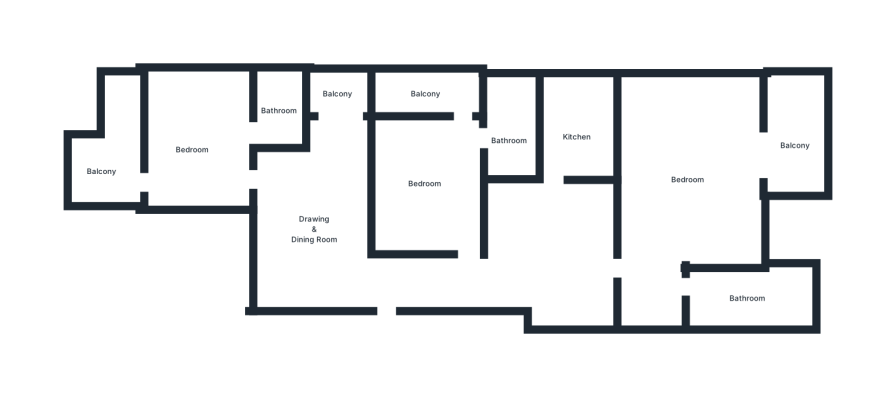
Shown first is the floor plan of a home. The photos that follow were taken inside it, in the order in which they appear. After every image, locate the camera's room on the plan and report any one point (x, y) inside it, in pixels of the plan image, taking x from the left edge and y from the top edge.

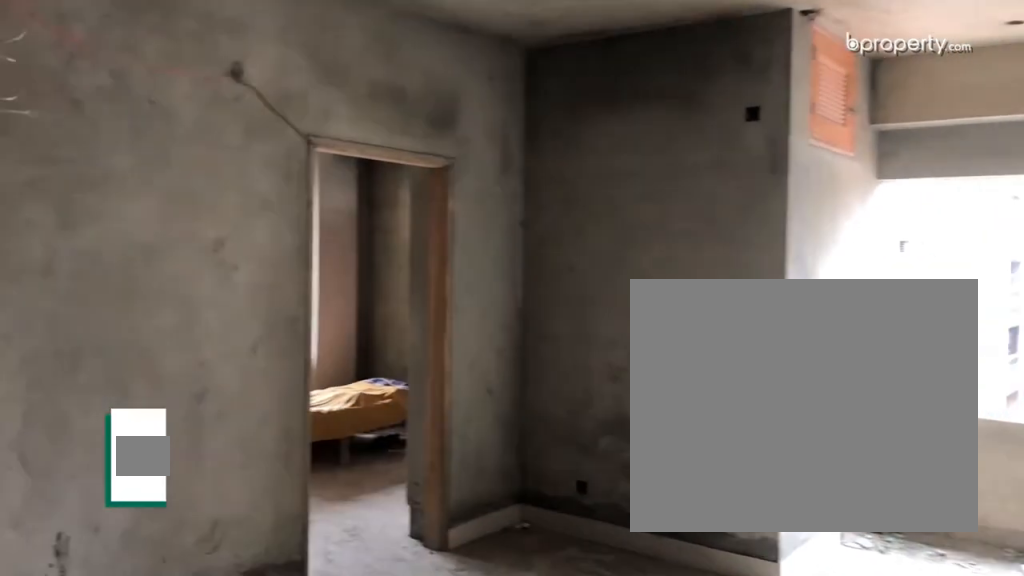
(331, 233)
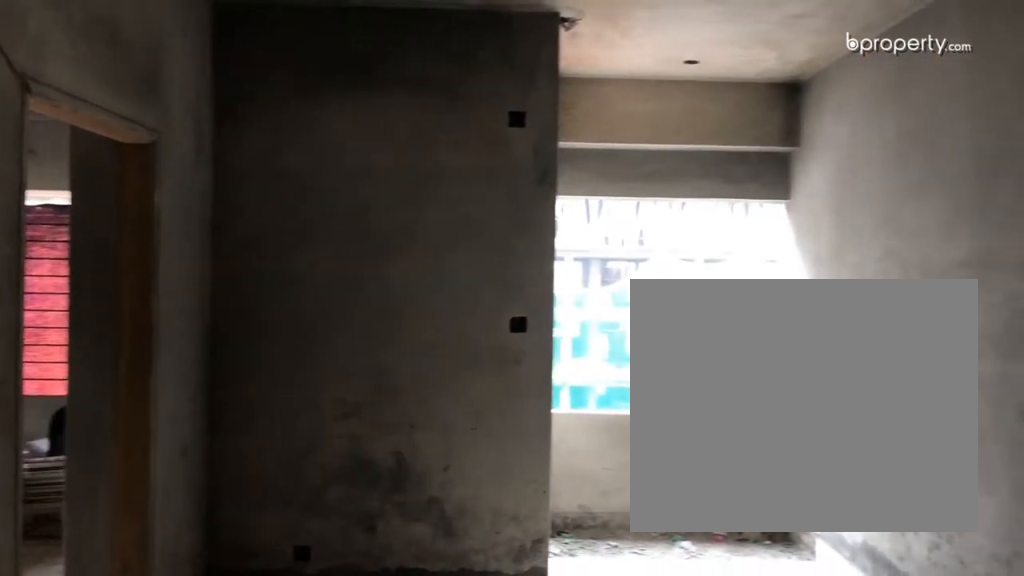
(331, 234)
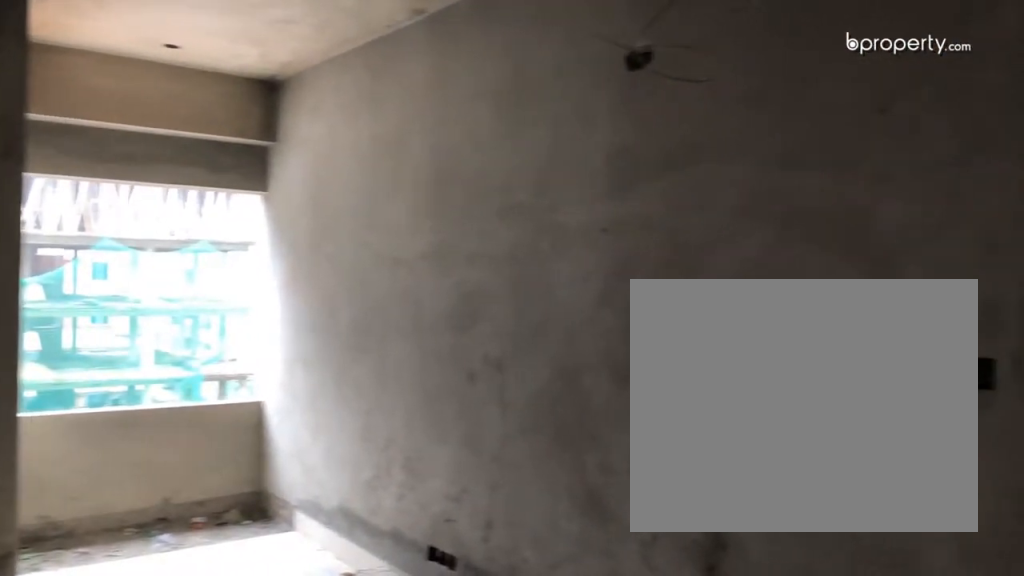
(331, 234)
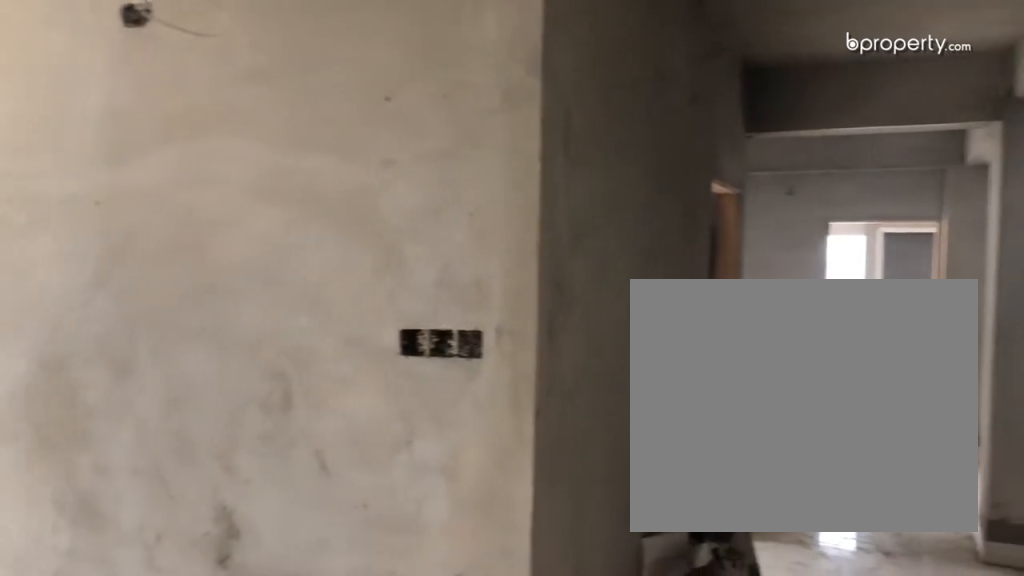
(331, 234)
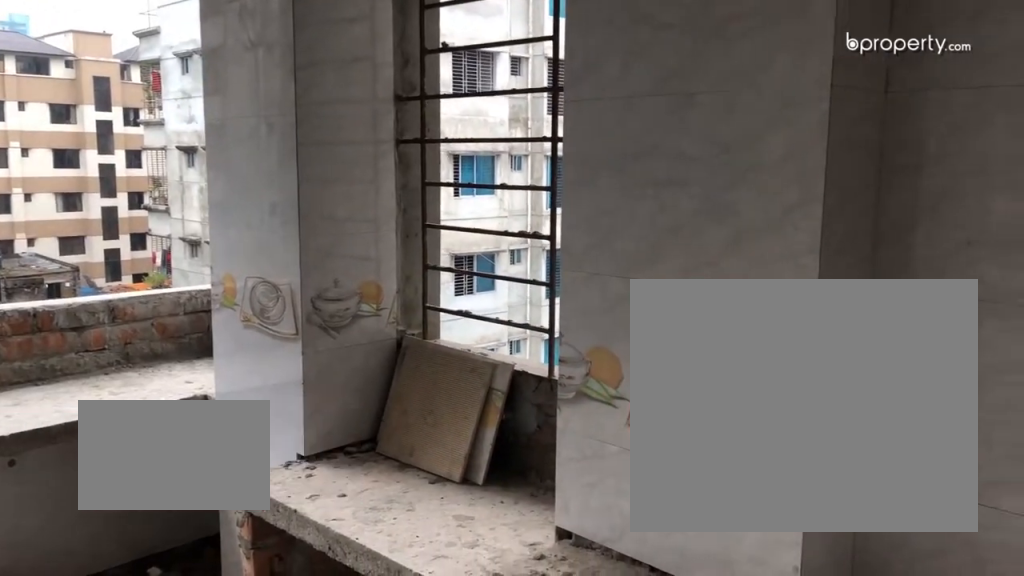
(576, 138)
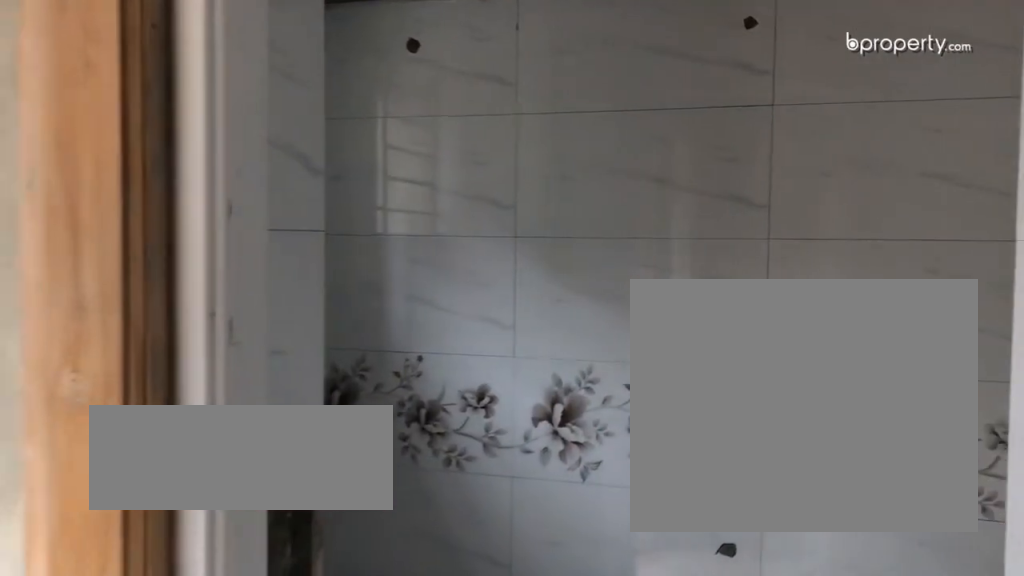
(509, 138)
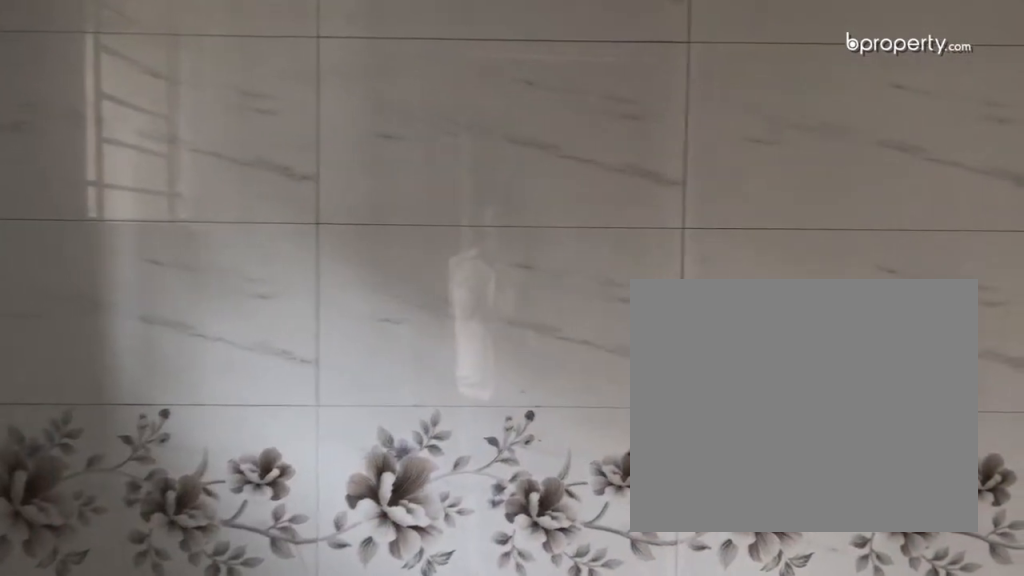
(509, 138)
